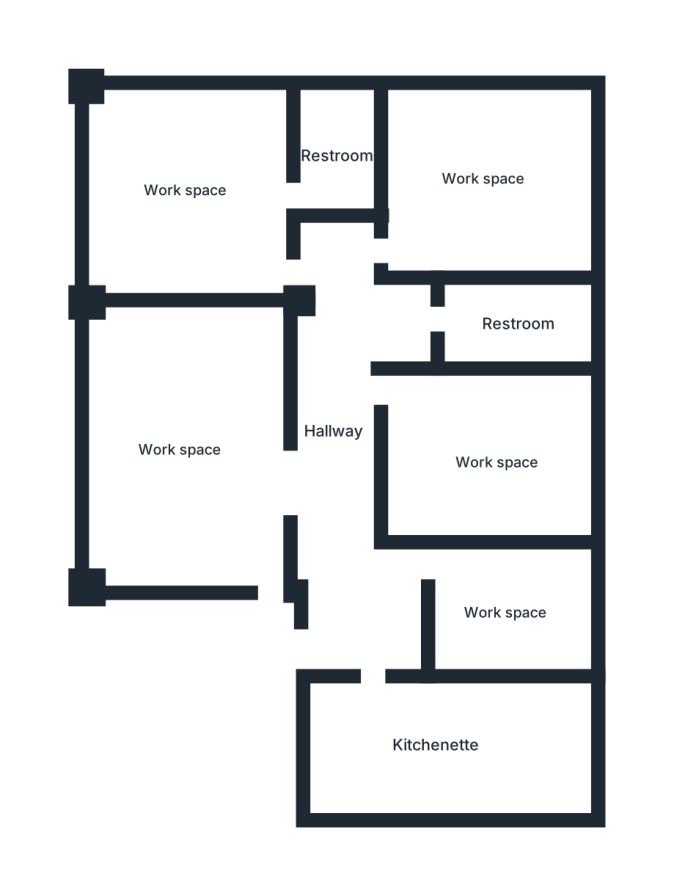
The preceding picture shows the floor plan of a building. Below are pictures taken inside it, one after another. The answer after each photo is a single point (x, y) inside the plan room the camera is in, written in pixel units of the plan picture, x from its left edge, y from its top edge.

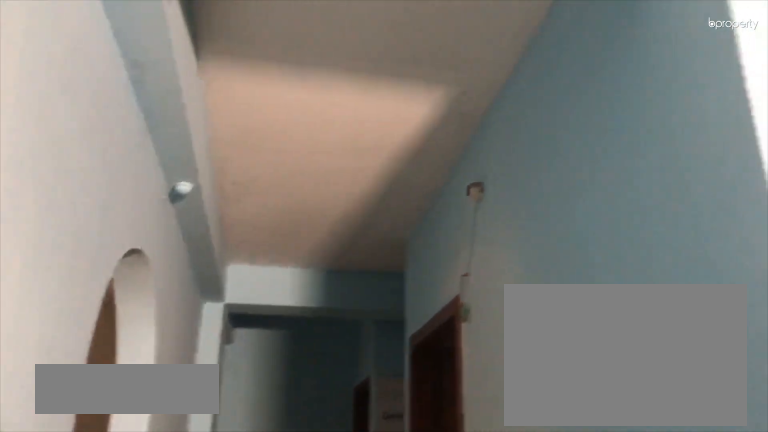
(341, 429)
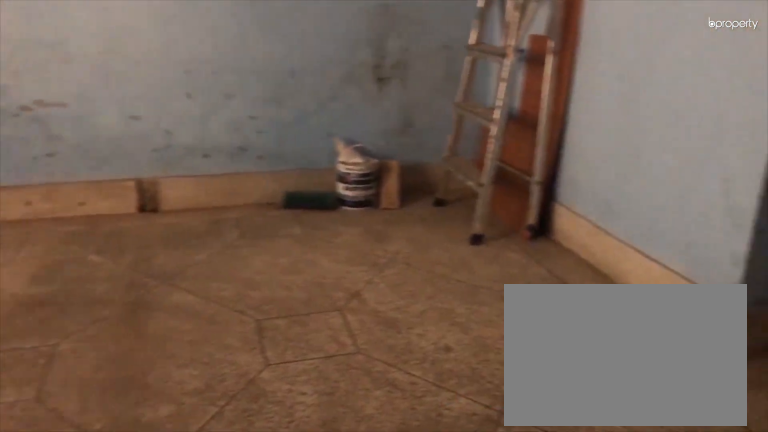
(175, 452)
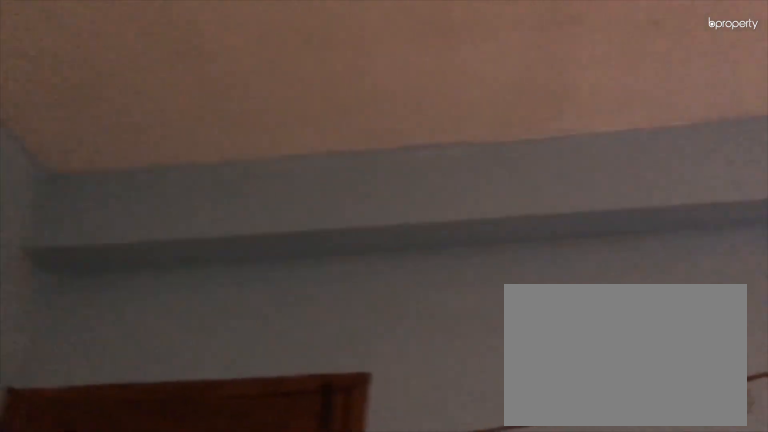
(175, 452)
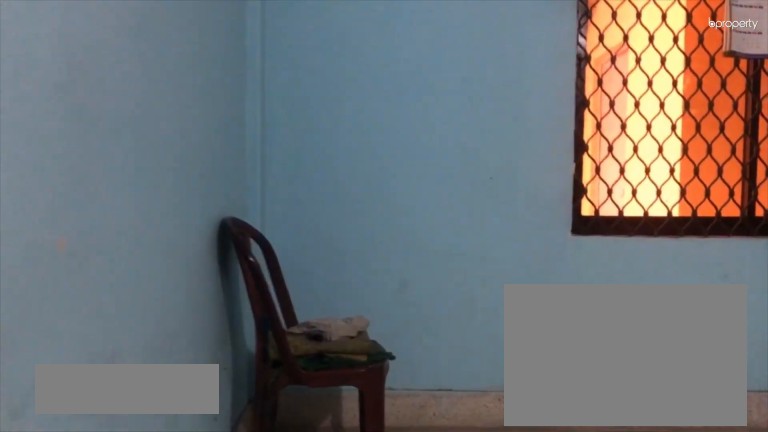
(186, 194)
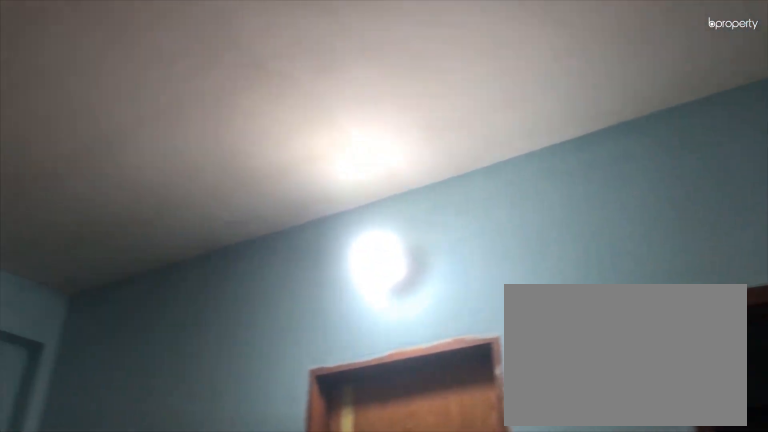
(186, 194)
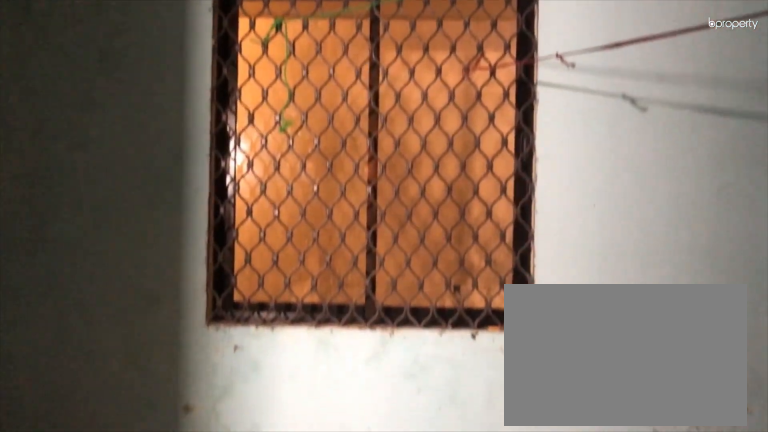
(491, 182)
